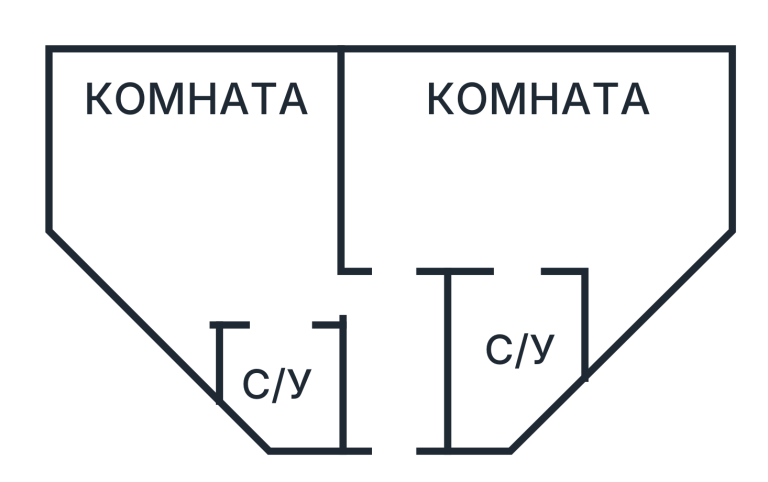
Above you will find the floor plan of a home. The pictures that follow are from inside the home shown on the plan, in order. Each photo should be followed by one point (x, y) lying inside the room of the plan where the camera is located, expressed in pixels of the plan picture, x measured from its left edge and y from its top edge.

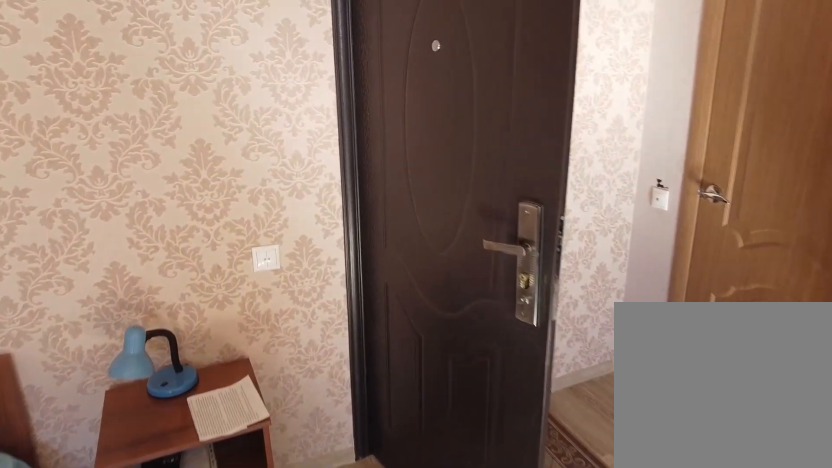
(304, 234)
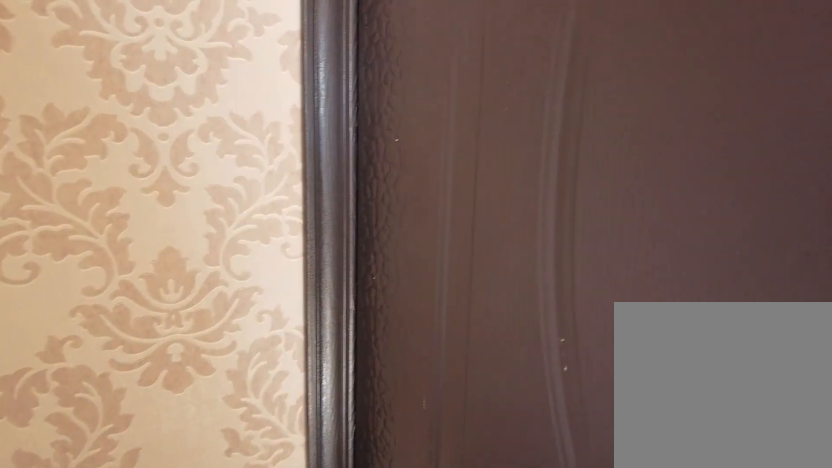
(321, 295)
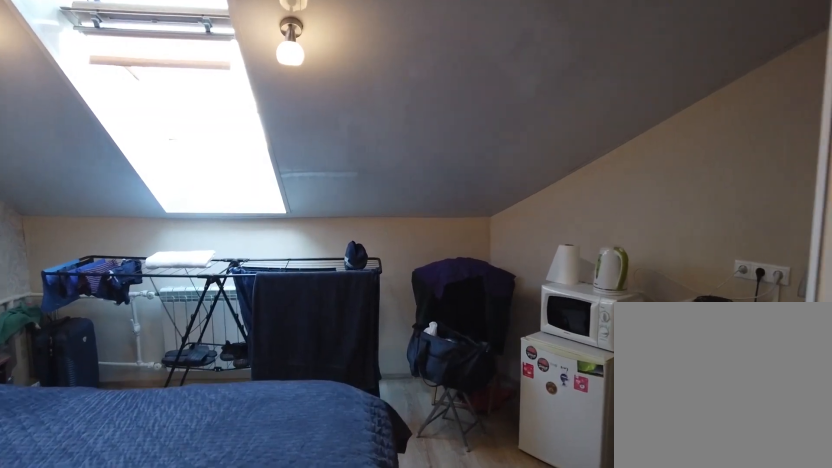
(431, 232)
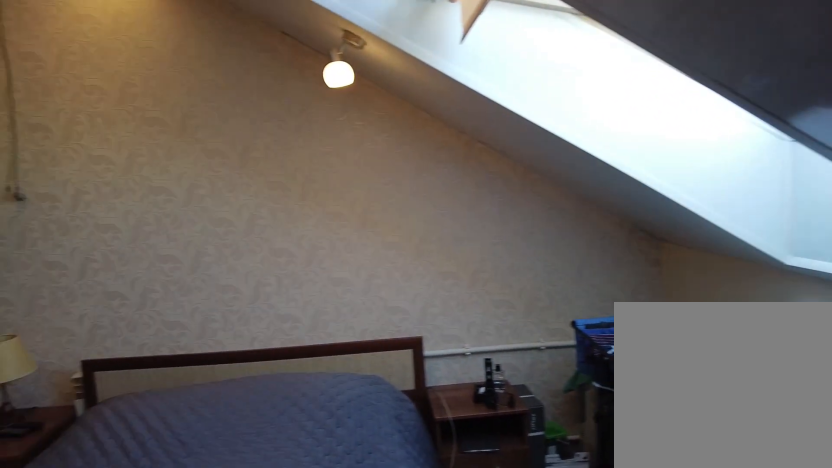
(431, 232)
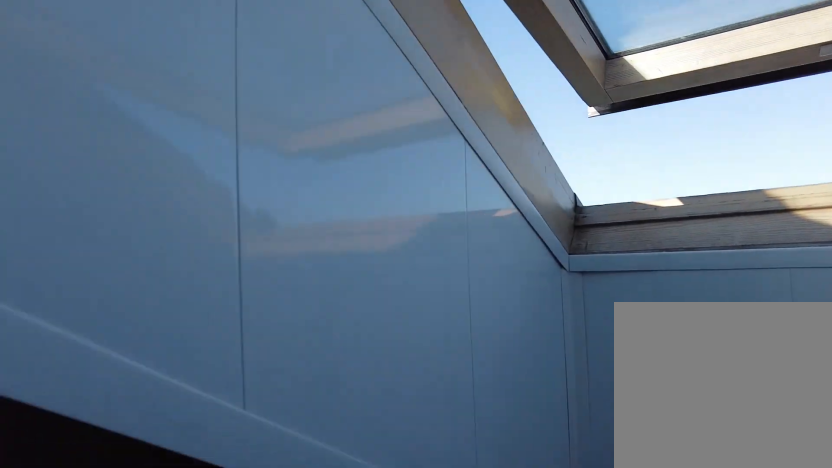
(694, 201)
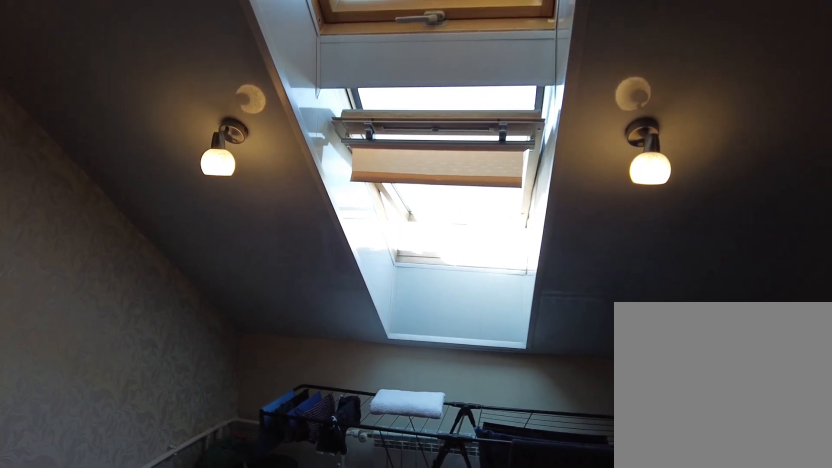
(522, 242)
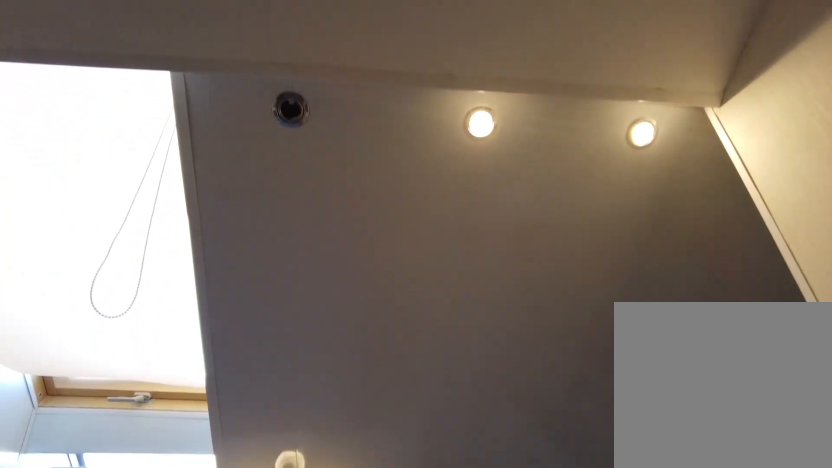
(522, 242)
